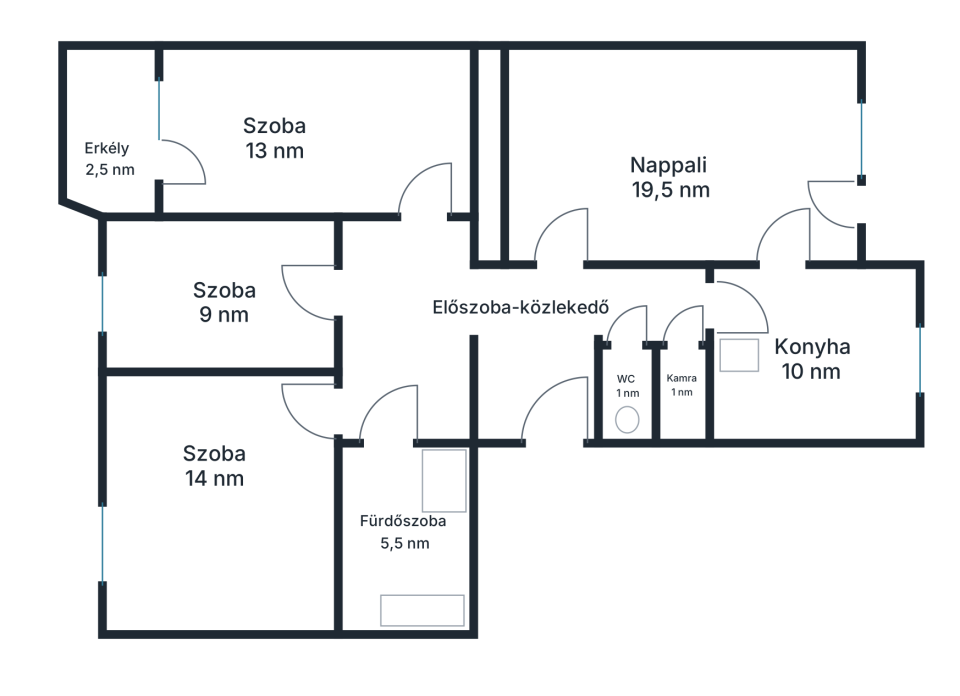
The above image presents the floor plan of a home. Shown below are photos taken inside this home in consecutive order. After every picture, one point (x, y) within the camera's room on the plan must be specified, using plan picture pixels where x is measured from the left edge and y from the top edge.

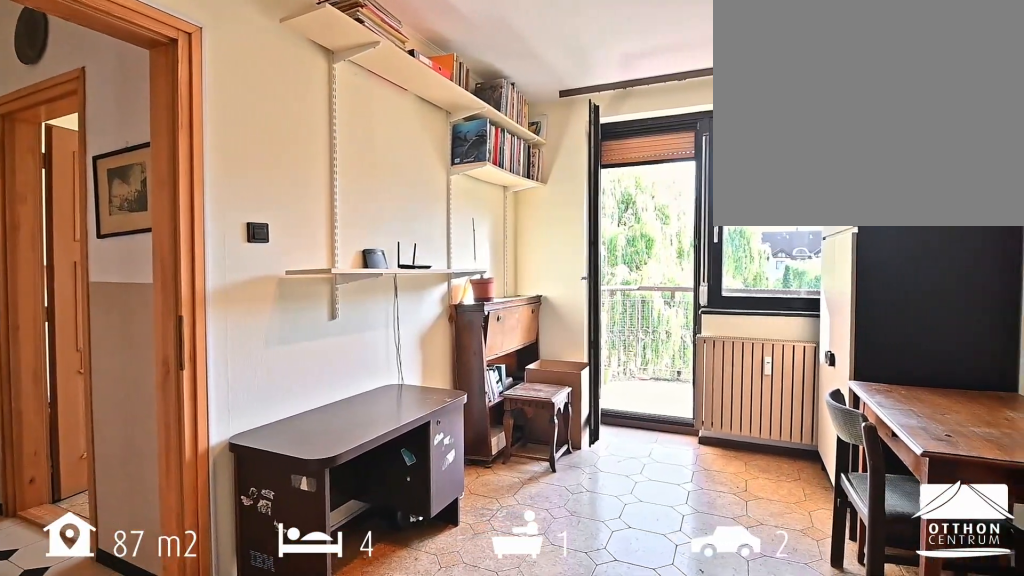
(276, 133)
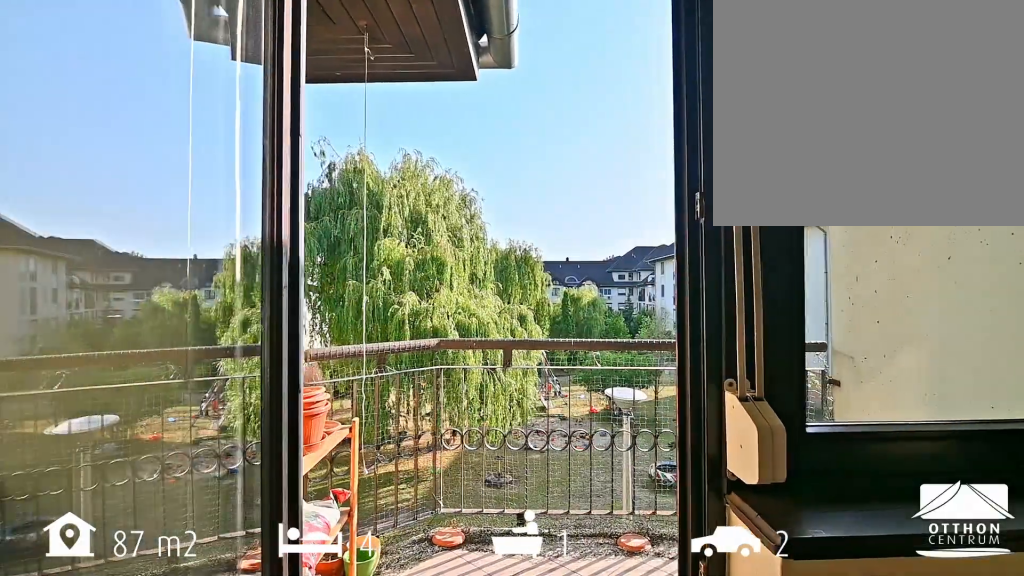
(109, 143)
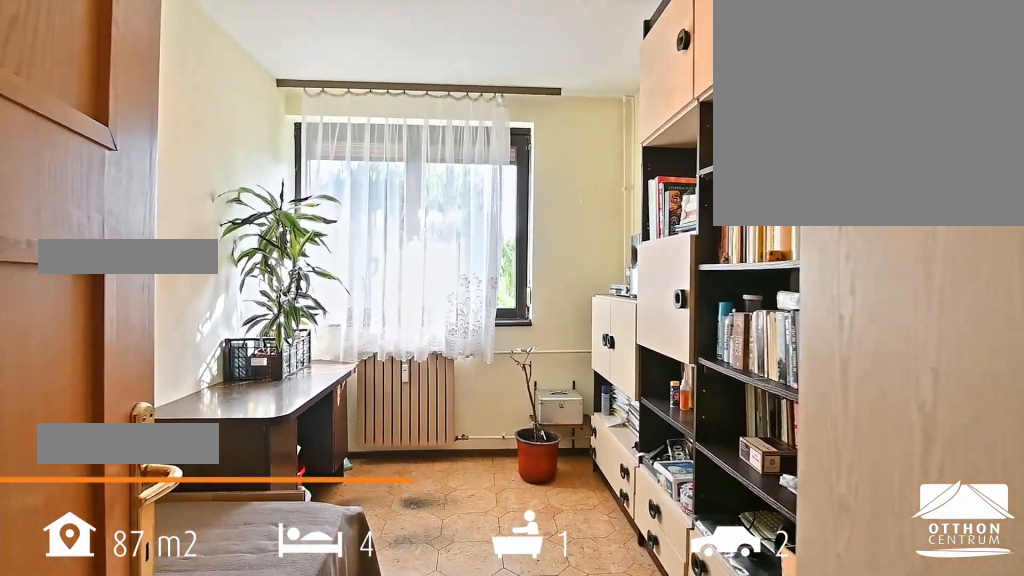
(225, 300)
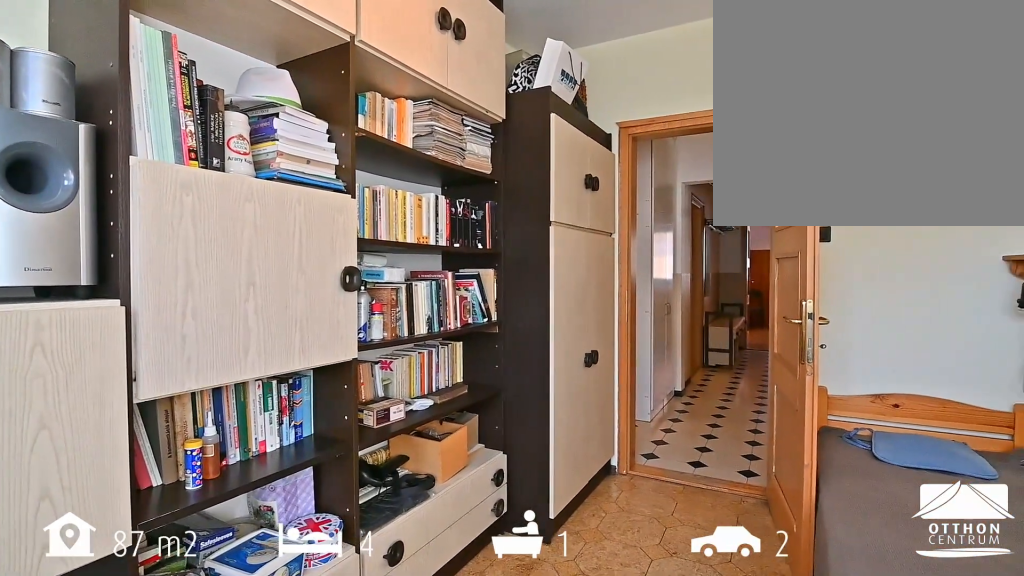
(225, 300)
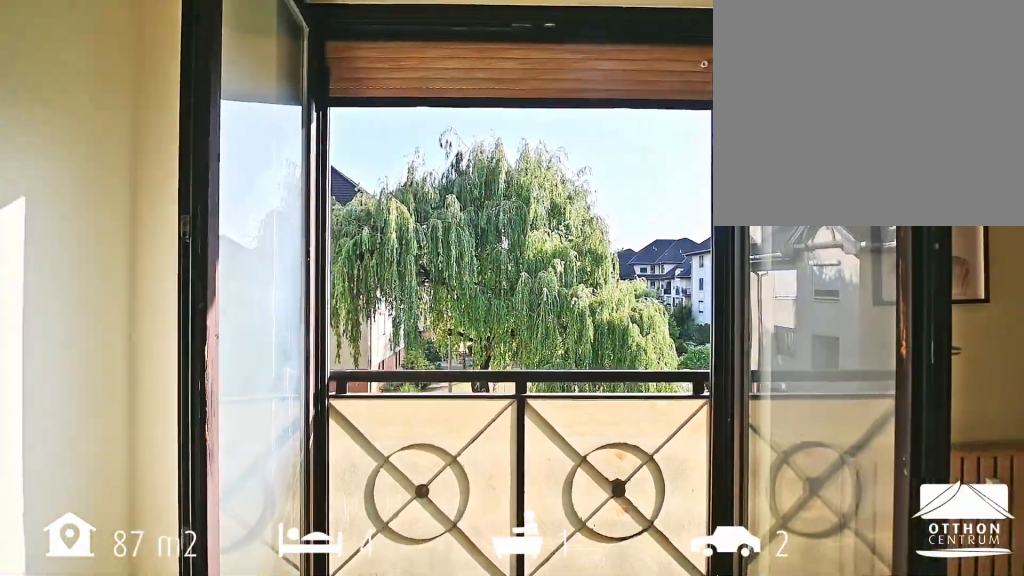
(216, 468)
